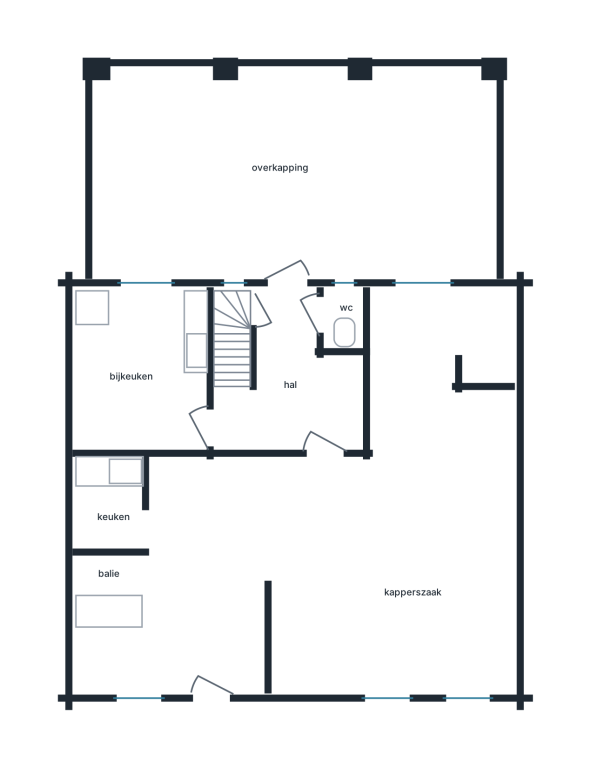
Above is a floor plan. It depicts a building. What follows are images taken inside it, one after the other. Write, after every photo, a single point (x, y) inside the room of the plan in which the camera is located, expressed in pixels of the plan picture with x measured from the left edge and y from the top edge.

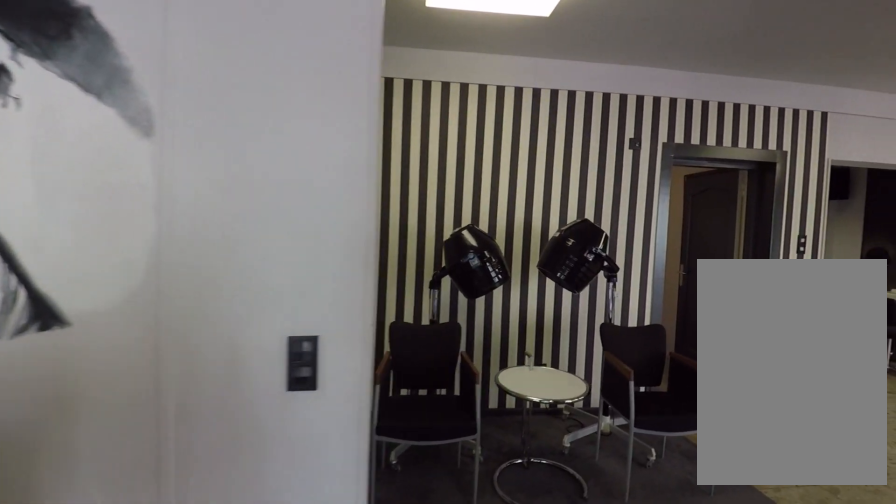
(170, 574)
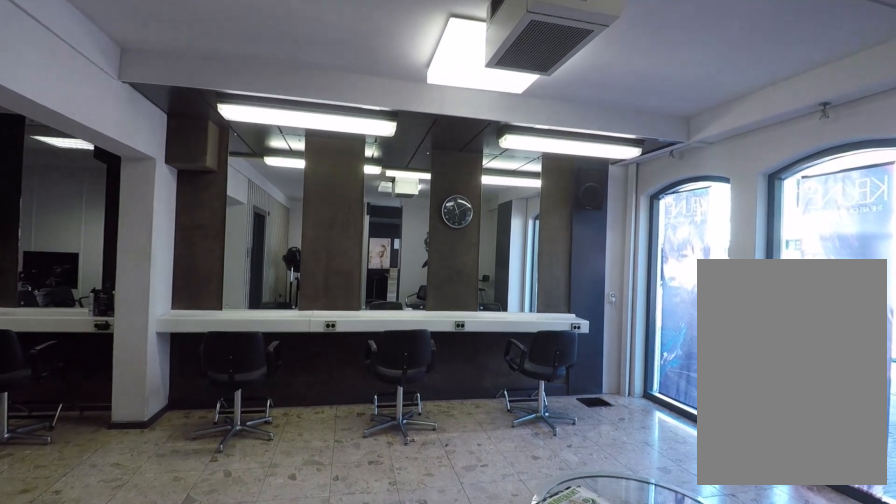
(397, 520)
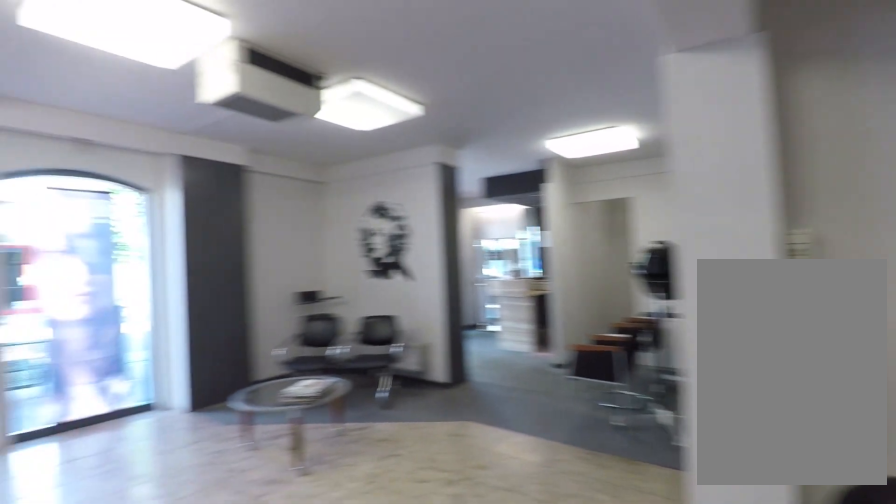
(400, 531)
